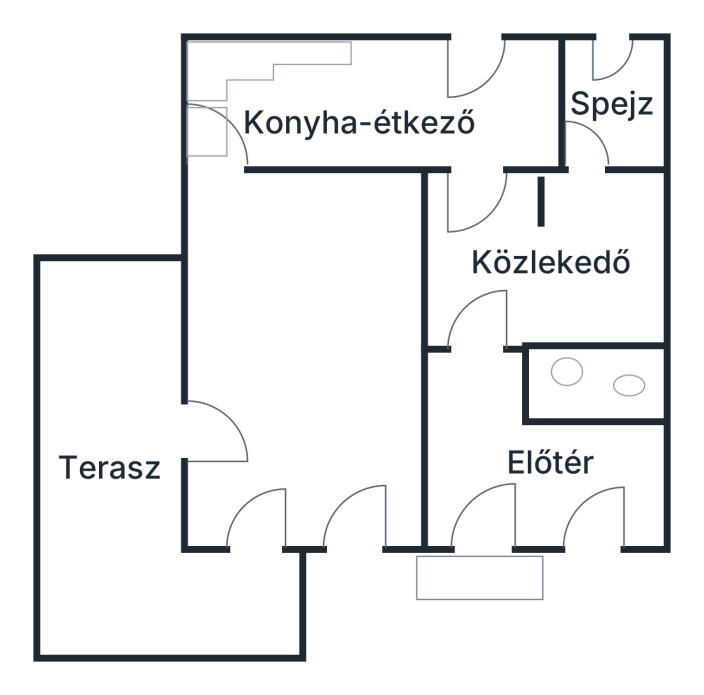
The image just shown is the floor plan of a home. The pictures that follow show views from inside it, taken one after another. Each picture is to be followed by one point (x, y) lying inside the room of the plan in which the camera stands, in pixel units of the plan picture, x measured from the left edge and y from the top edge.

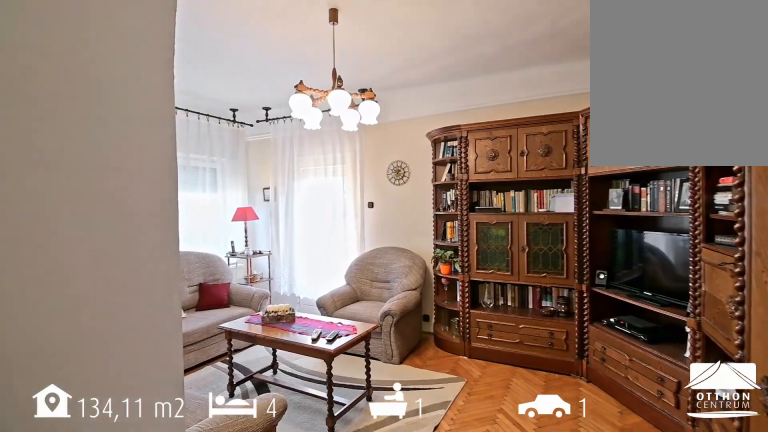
(302, 361)
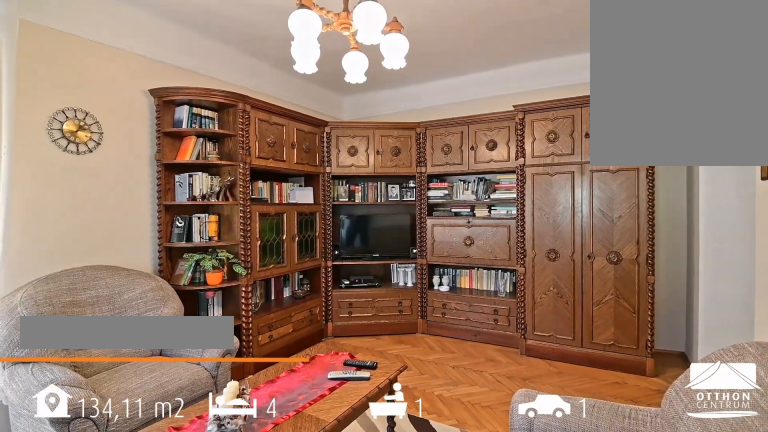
(302, 361)
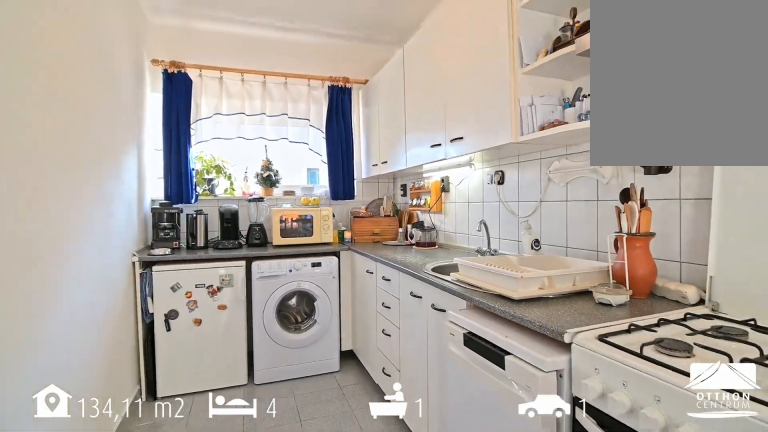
(358, 107)
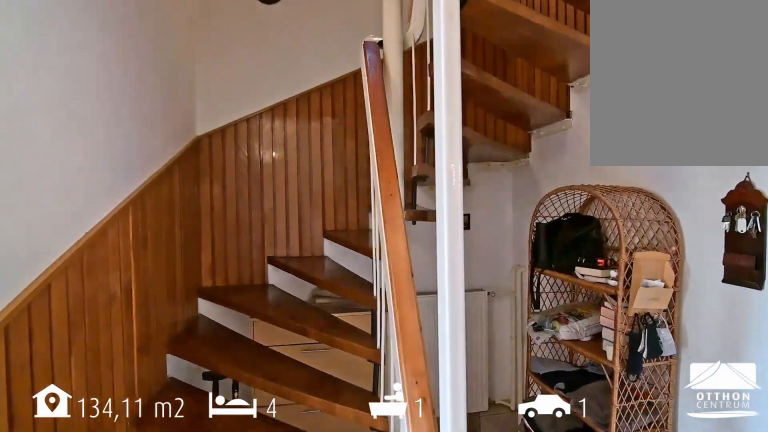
(557, 264)
